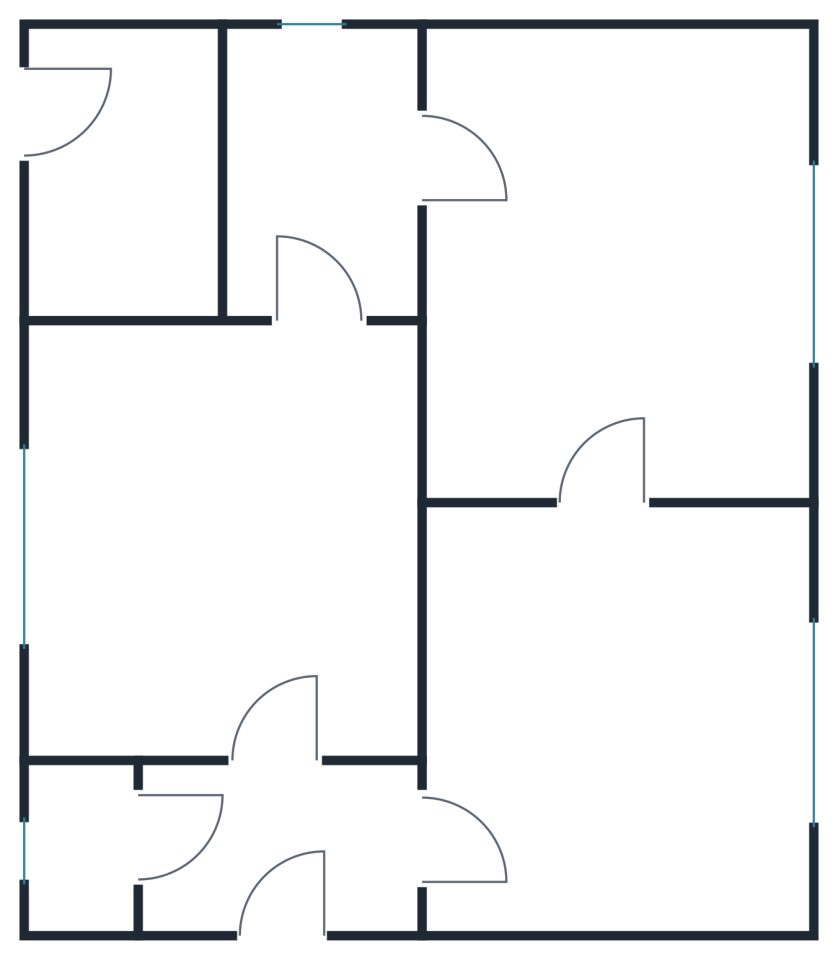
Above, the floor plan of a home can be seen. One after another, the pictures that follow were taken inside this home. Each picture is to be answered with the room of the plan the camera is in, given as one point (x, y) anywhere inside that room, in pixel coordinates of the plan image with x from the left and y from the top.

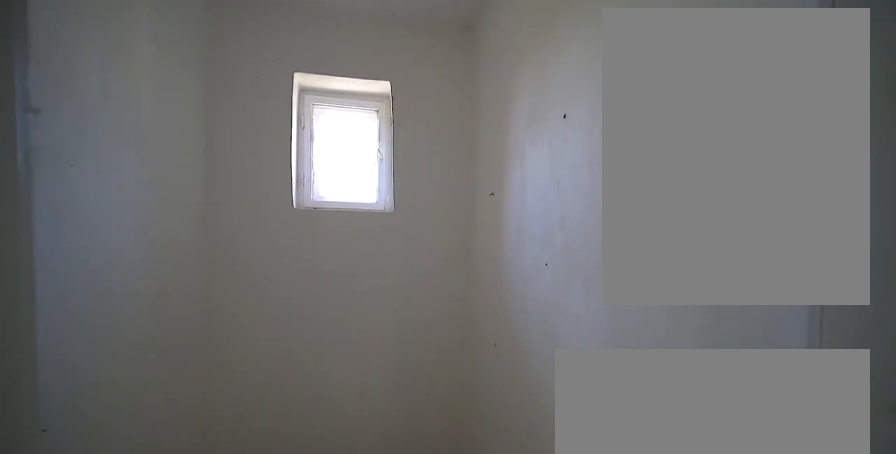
(85, 857)
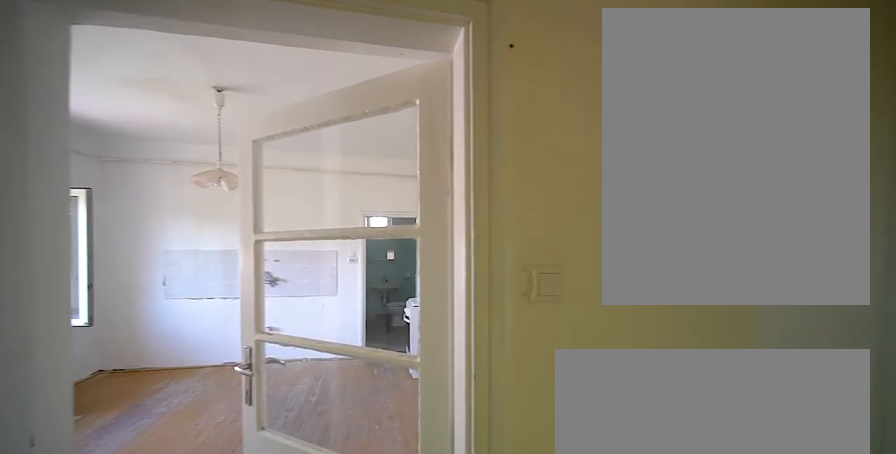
(290, 829)
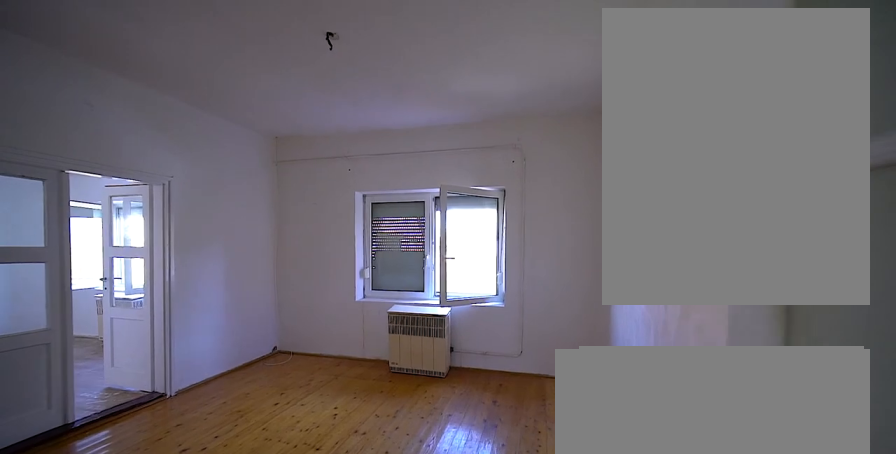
(624, 723)
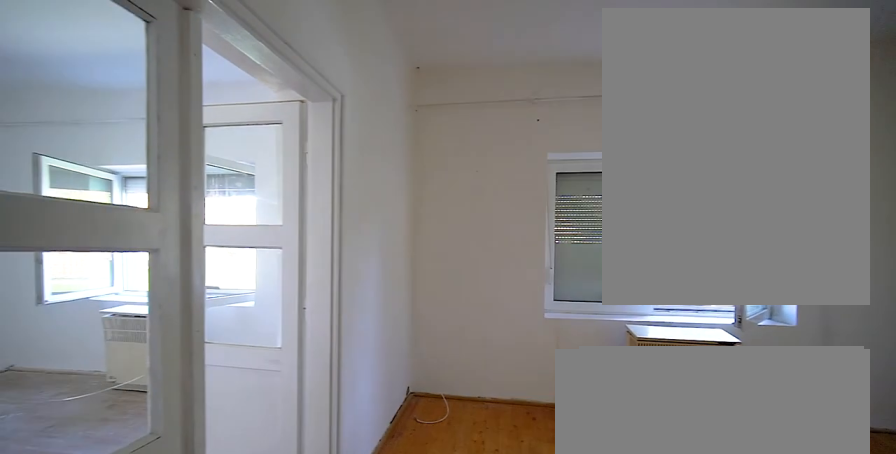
(624, 723)
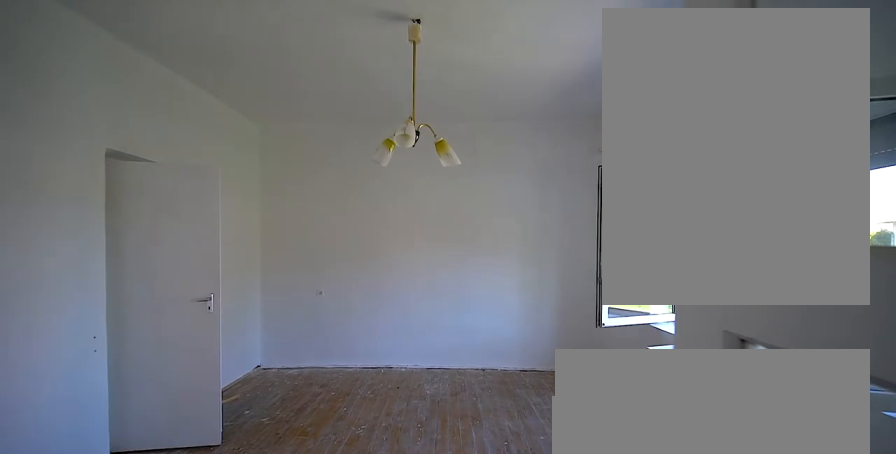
(632, 283)
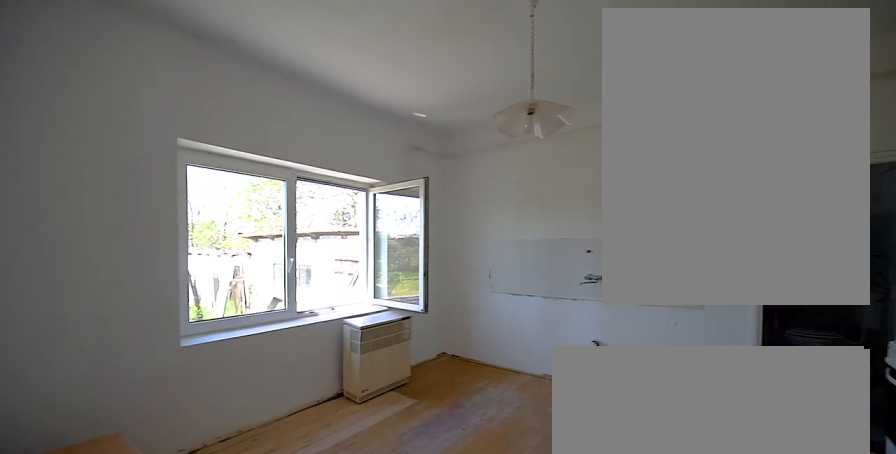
(224, 556)
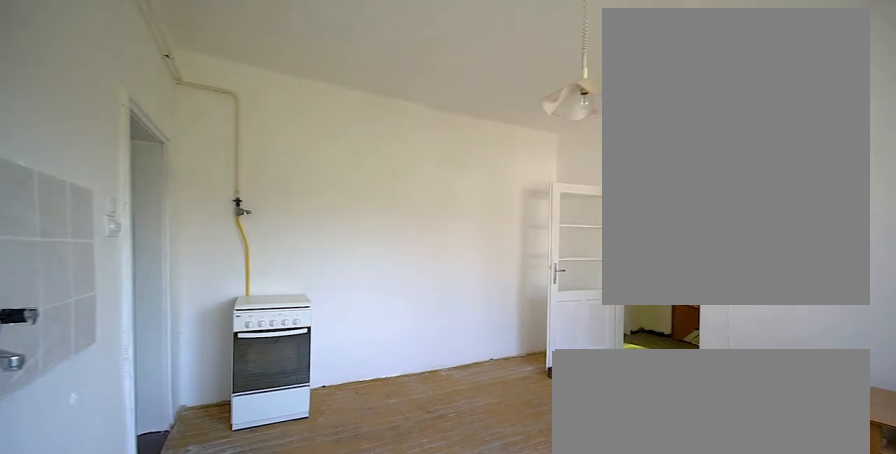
(224, 557)
